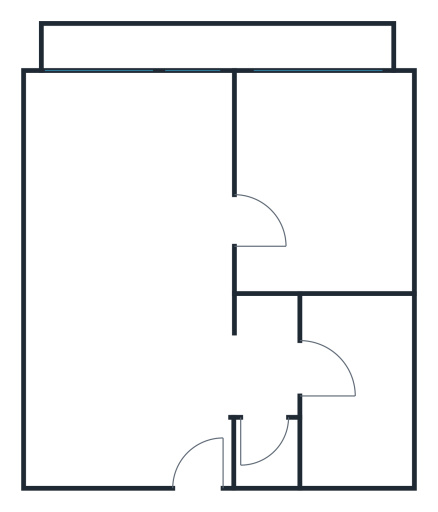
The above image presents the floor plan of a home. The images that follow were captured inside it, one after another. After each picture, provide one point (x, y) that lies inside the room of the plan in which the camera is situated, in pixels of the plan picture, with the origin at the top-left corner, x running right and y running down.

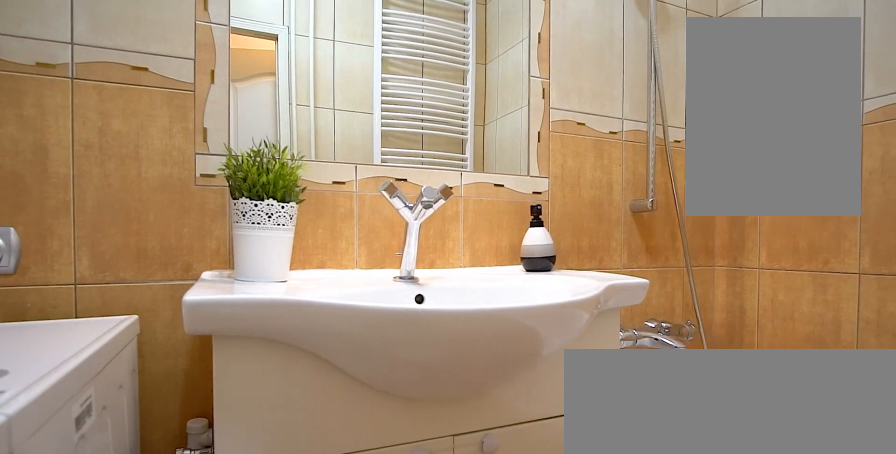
(346, 382)
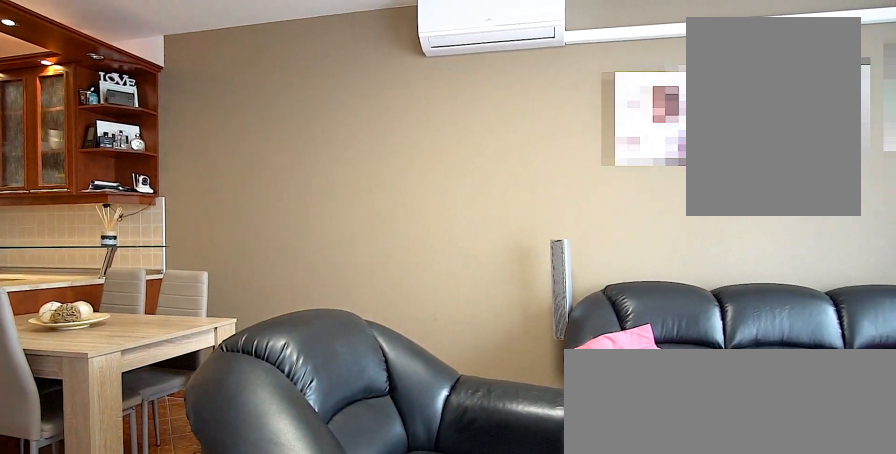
(137, 206)
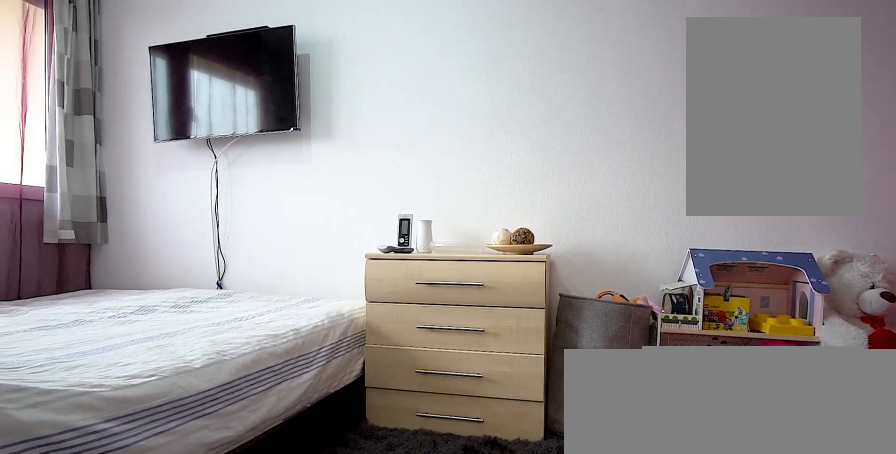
(318, 198)
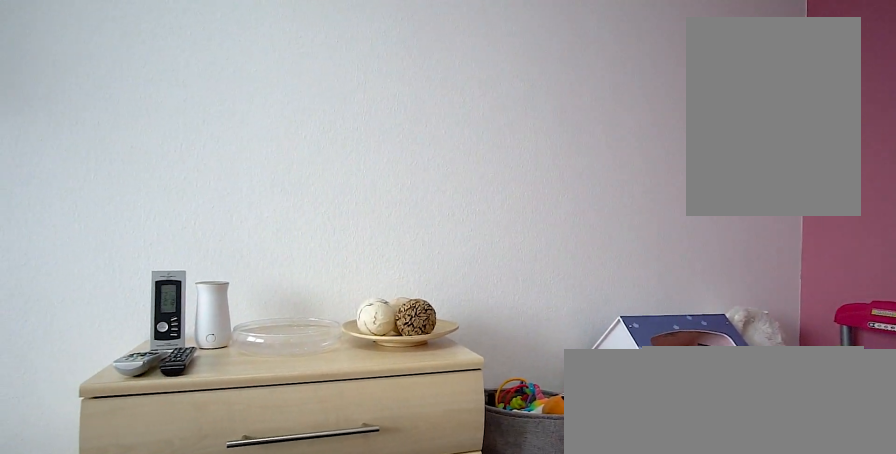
(318, 198)
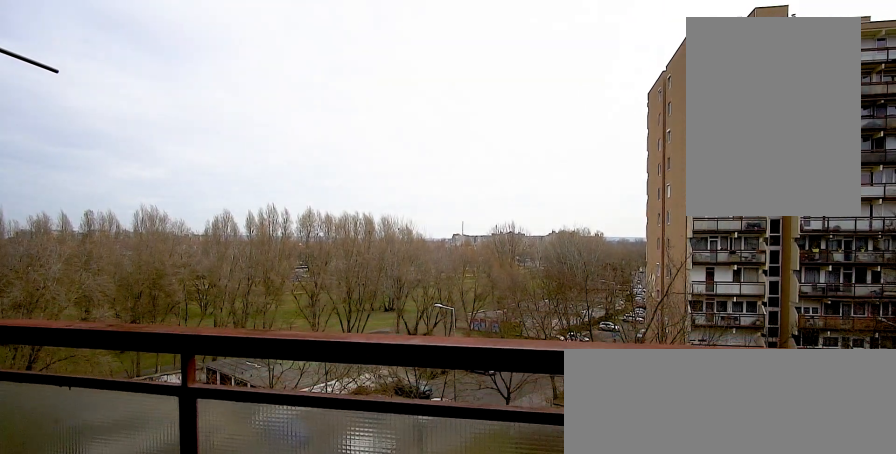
(220, 51)
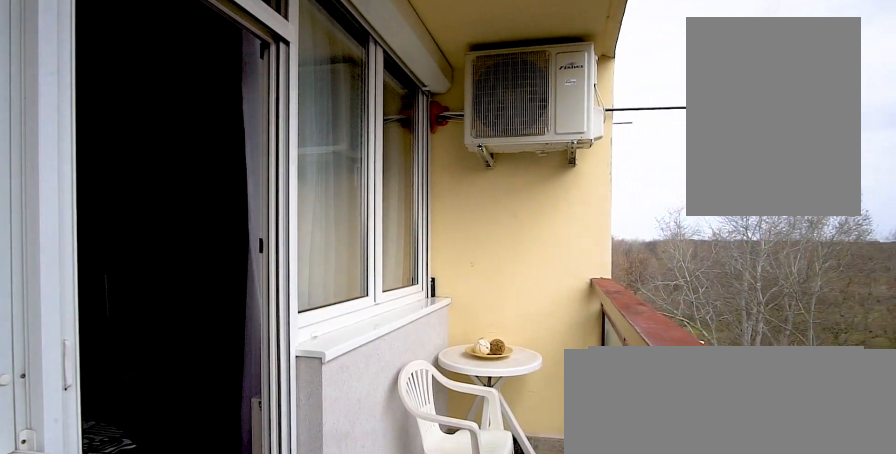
(220, 51)
